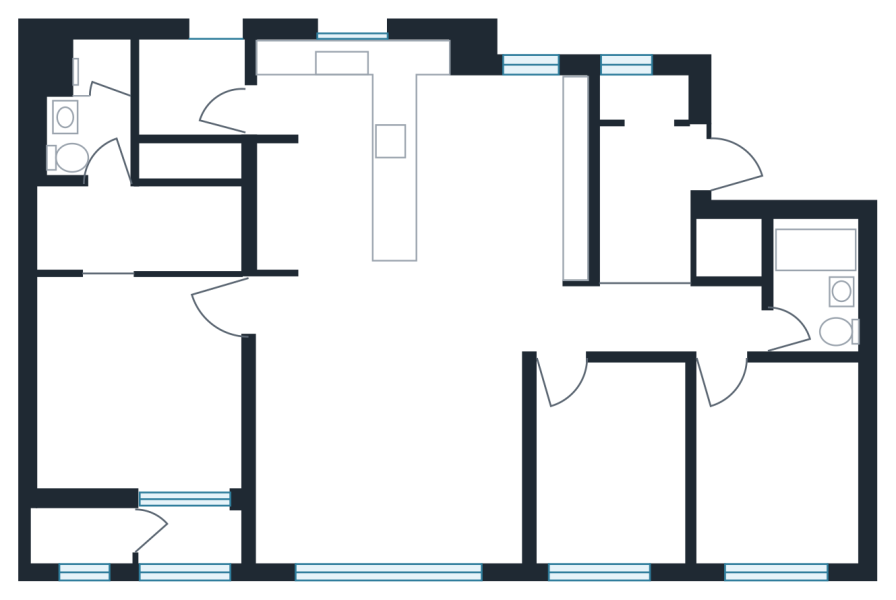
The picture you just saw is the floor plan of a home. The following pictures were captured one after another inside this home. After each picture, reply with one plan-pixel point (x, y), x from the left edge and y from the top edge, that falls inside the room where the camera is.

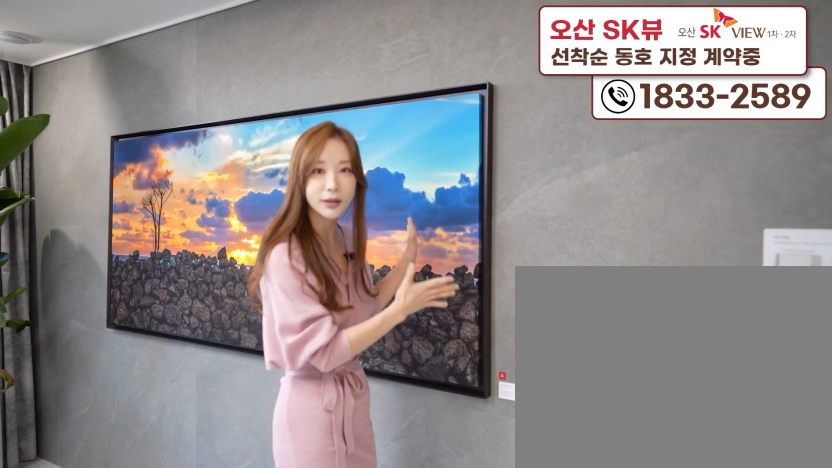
(393, 494)
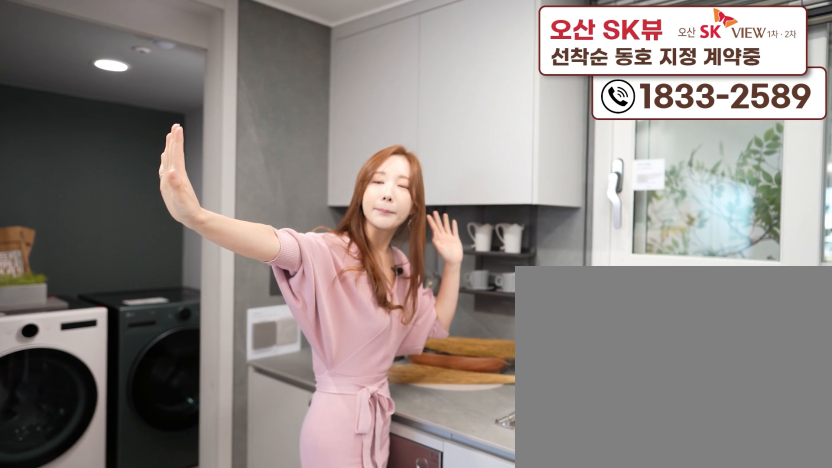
(357, 284)
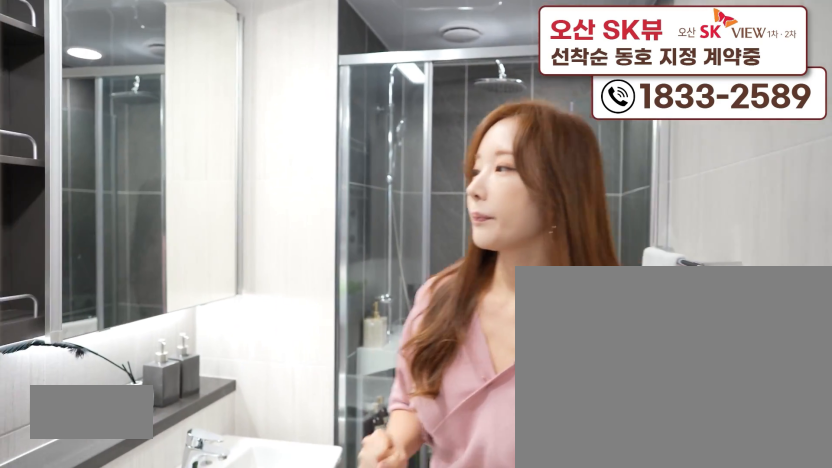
(98, 146)
